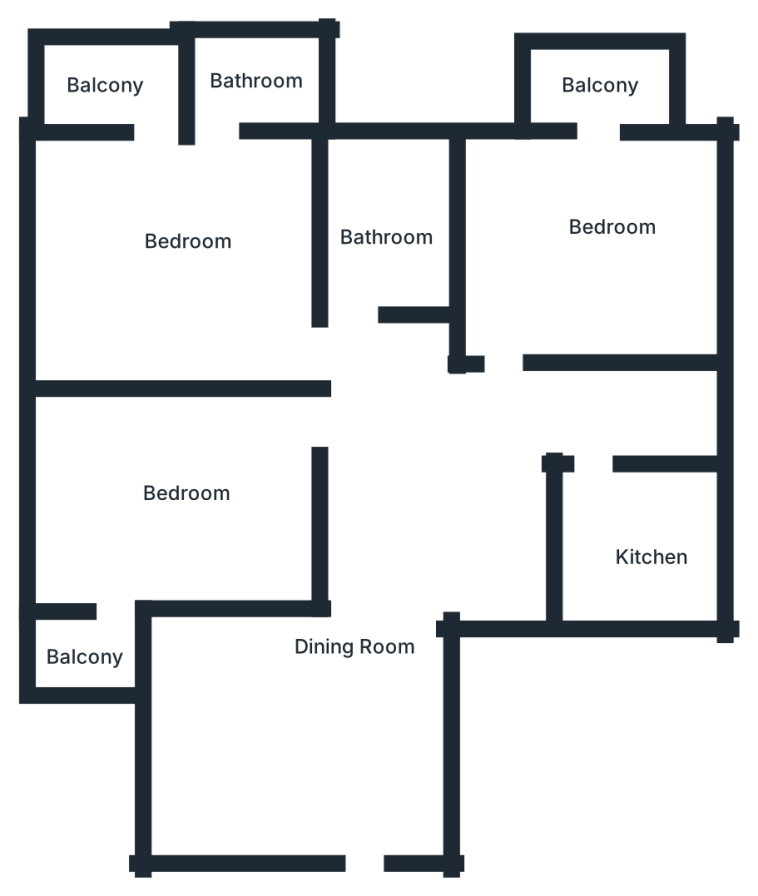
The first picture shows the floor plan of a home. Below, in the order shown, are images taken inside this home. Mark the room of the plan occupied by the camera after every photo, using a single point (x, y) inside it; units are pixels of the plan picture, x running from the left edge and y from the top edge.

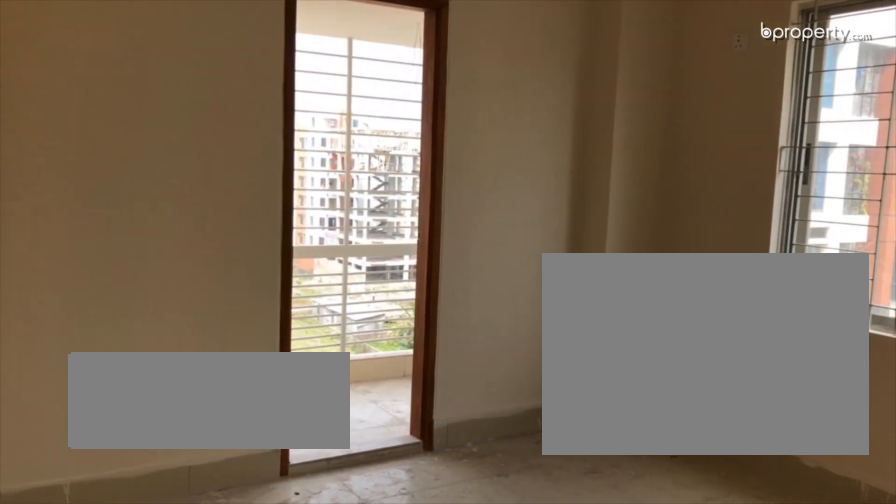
(608, 253)
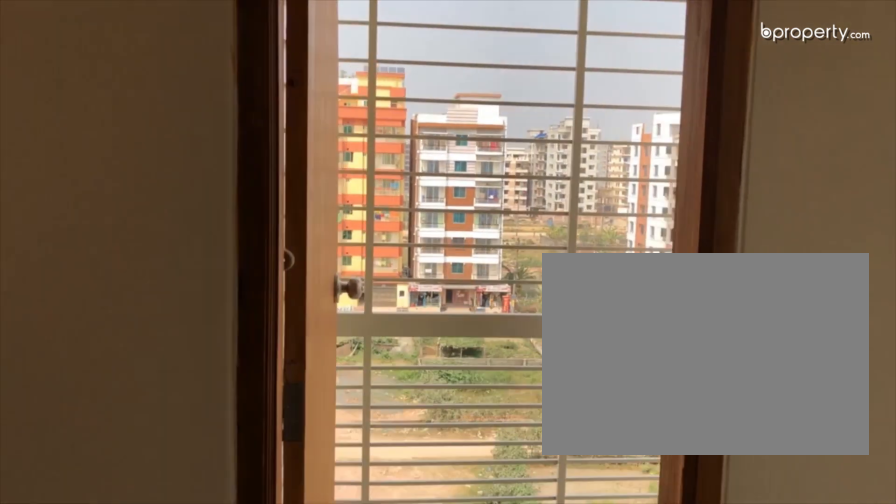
(603, 226)
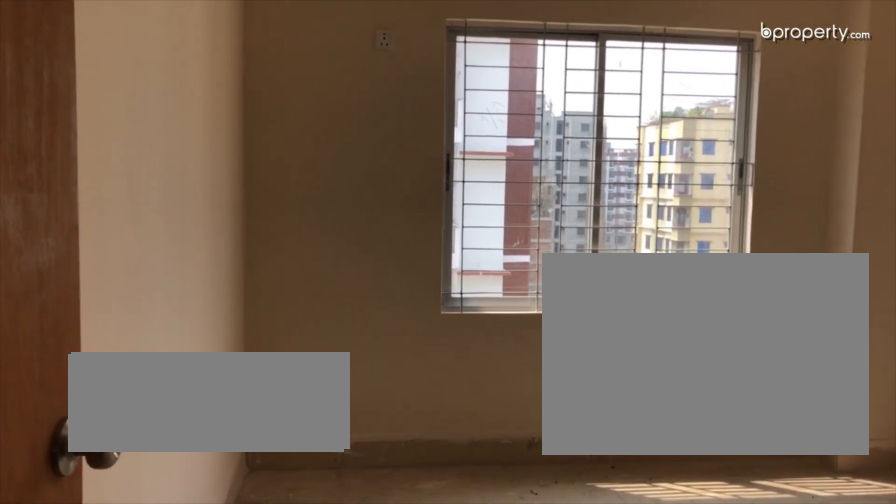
(209, 233)
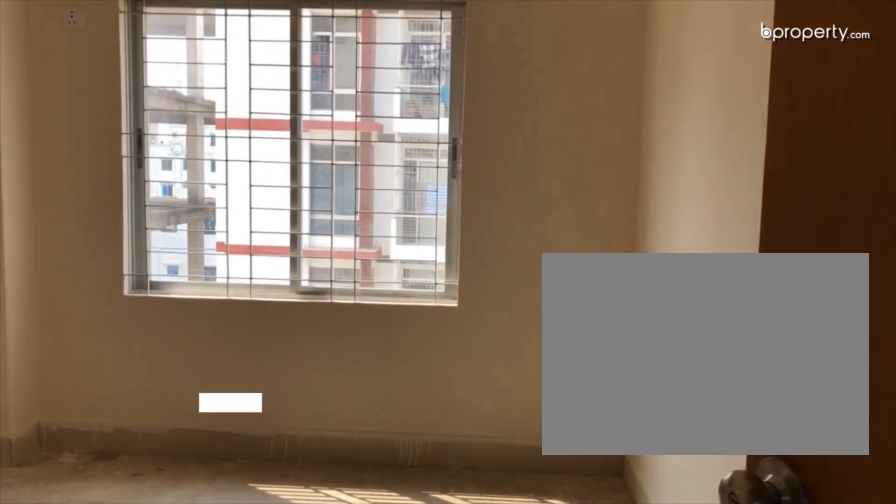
(183, 496)
